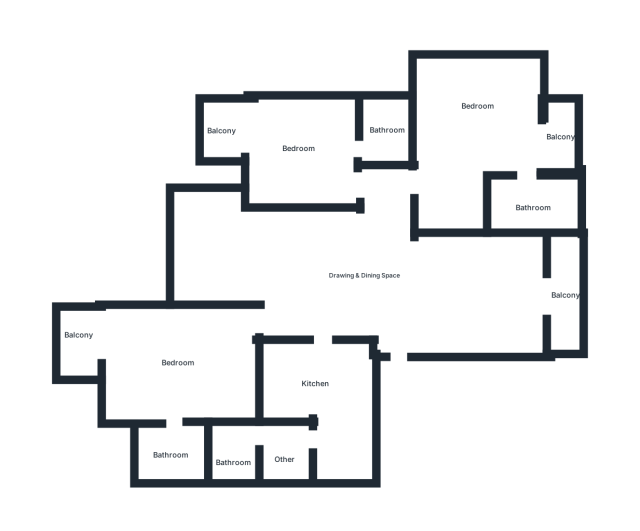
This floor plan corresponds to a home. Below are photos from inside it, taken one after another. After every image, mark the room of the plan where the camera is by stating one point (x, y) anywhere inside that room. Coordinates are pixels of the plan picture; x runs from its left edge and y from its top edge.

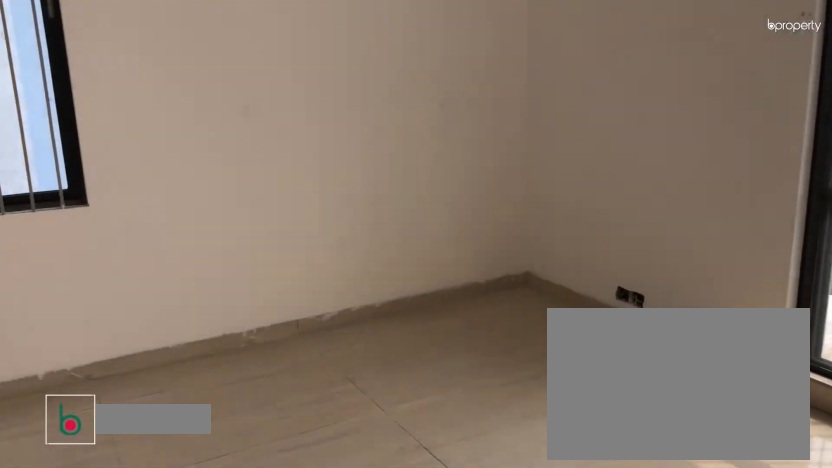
(470, 123)
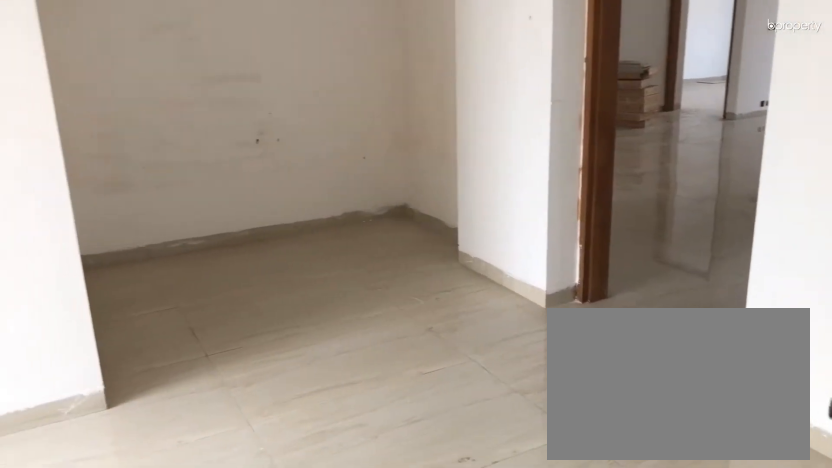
(470, 123)
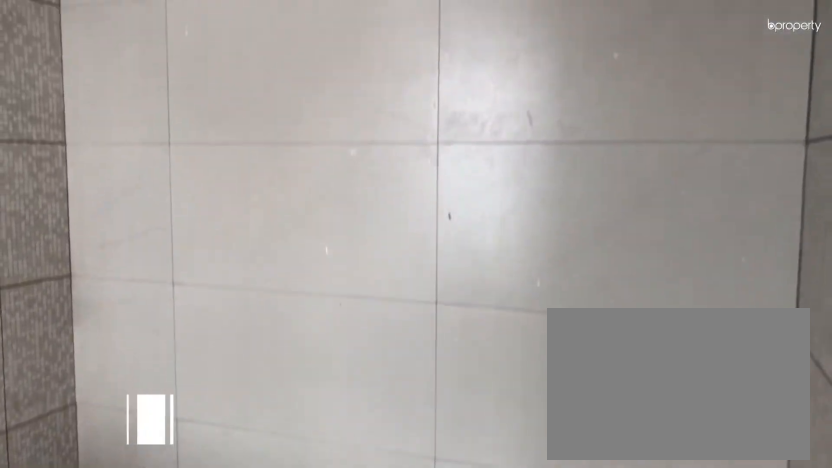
(541, 207)
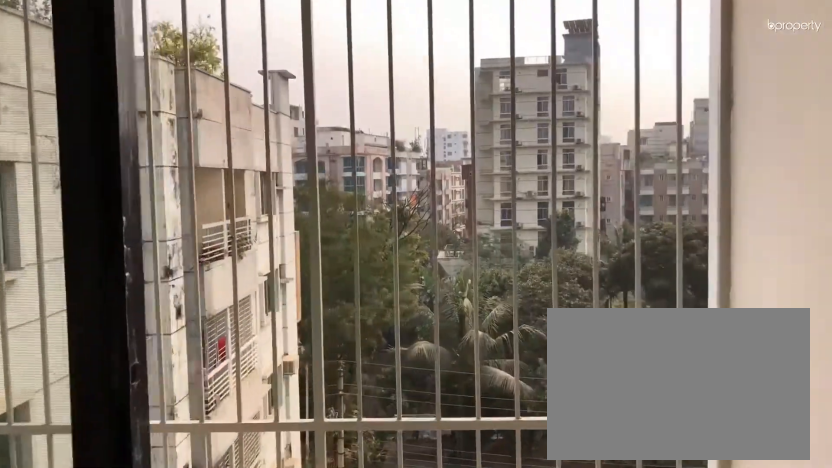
(524, 139)
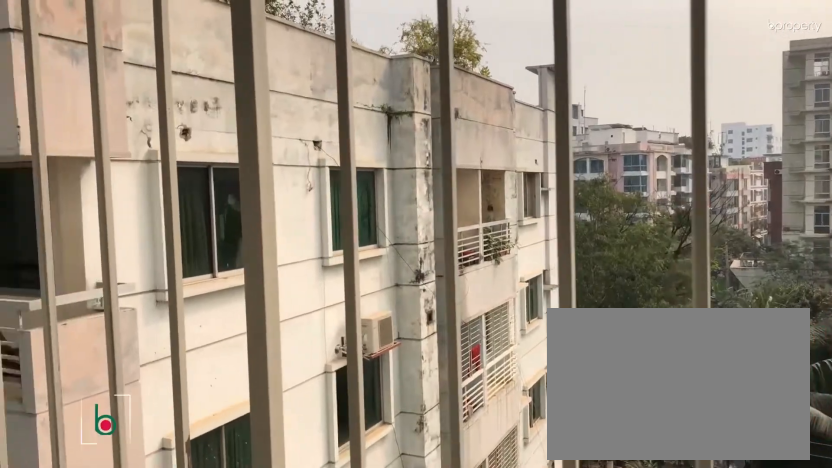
(561, 137)
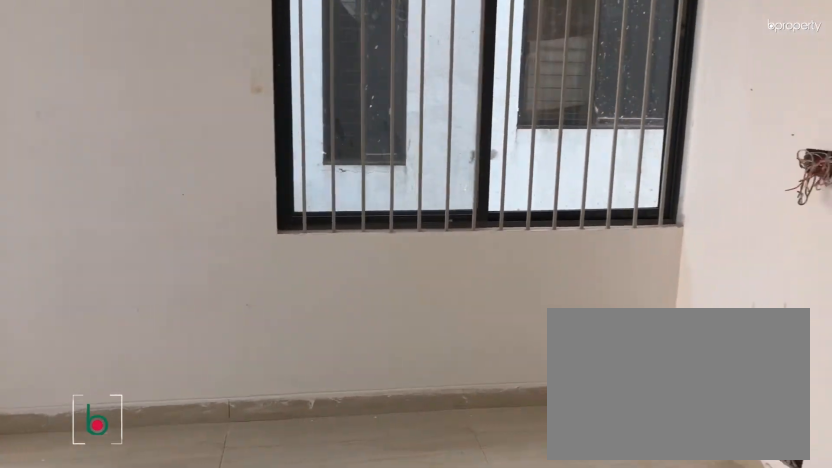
(275, 151)
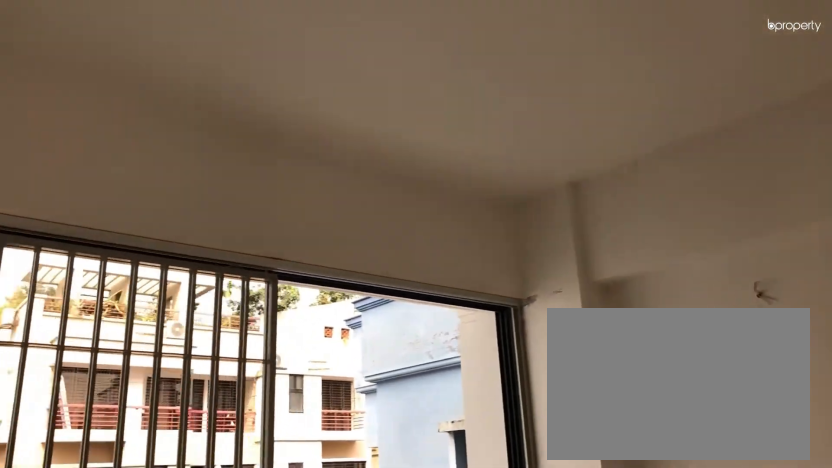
(275, 151)
